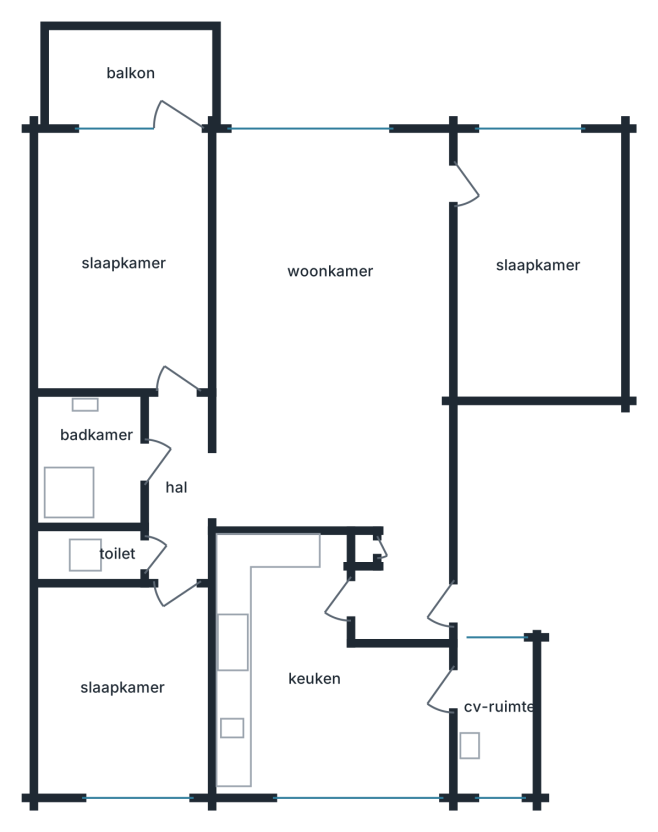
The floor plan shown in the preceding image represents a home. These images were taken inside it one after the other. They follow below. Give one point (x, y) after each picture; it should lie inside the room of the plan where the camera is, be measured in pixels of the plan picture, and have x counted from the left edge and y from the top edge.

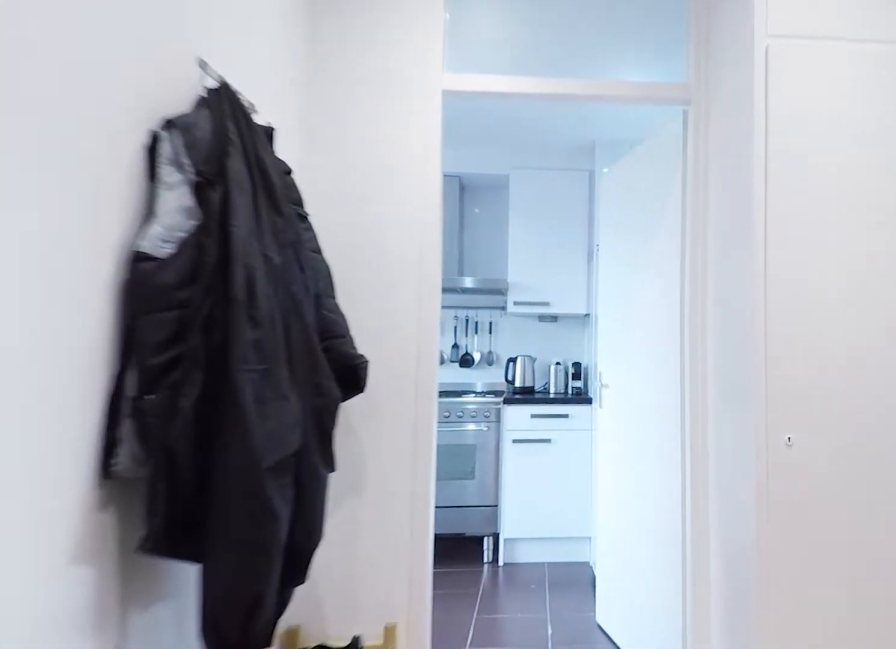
(339, 355)
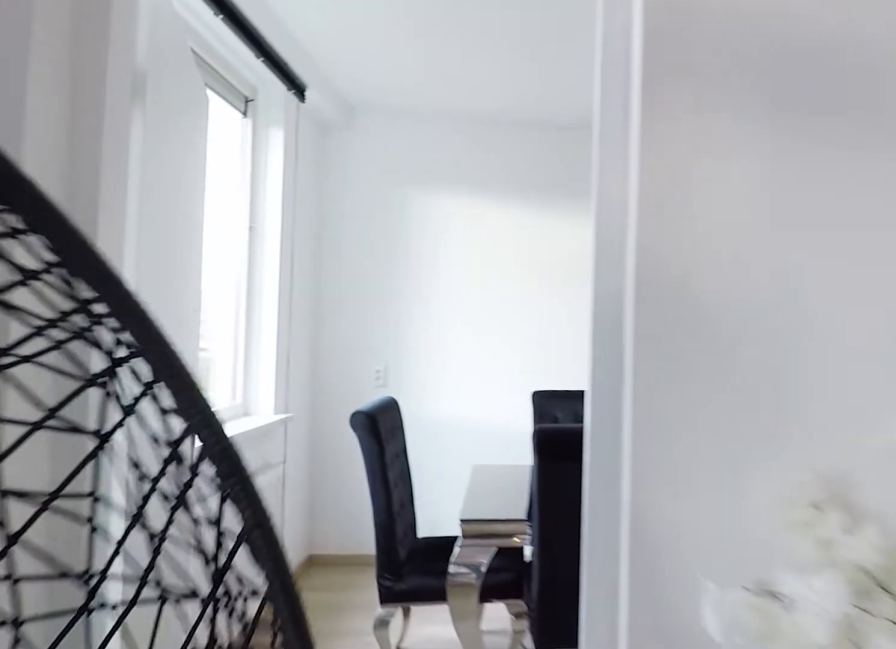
(339, 355)
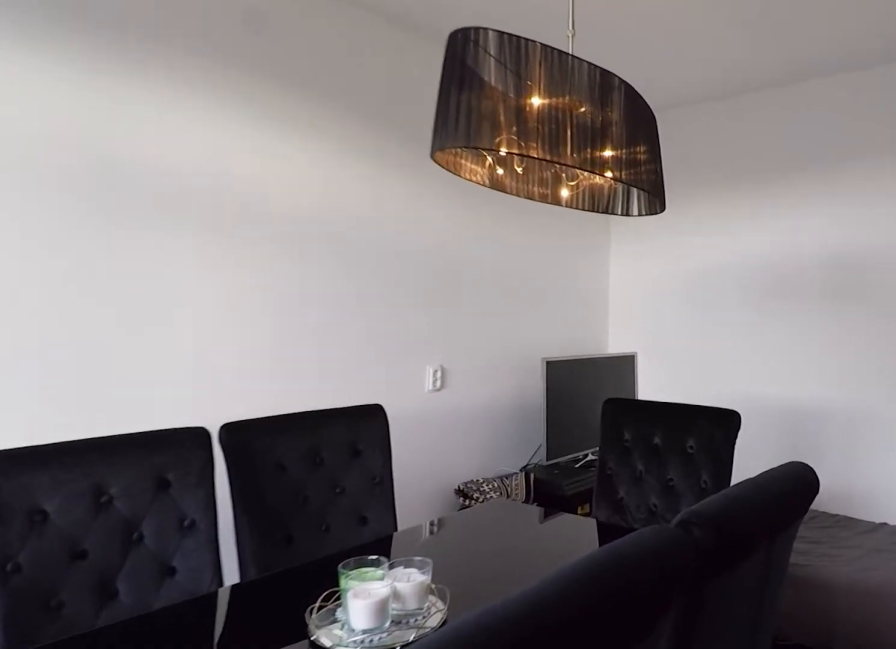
(539, 265)
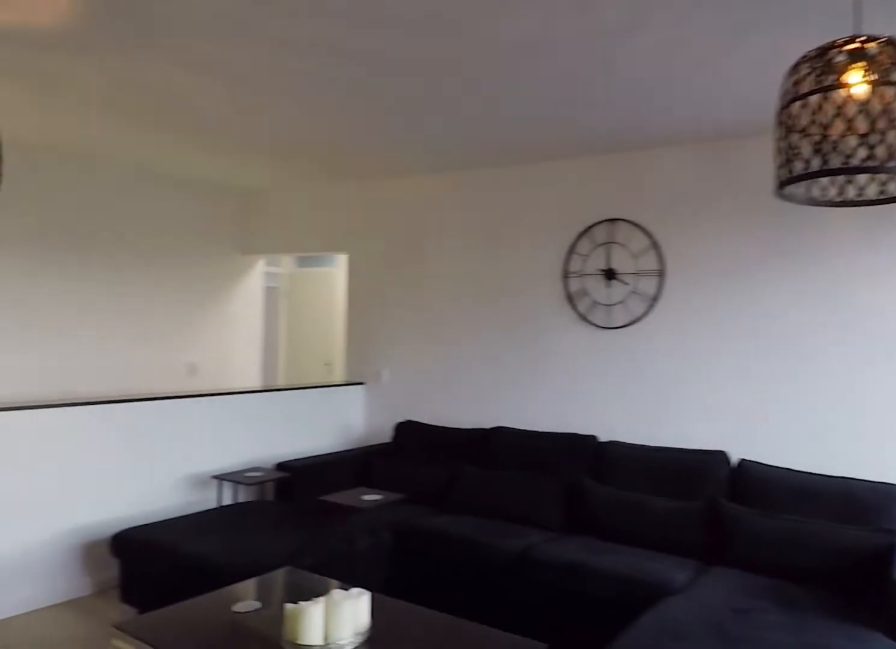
(339, 354)
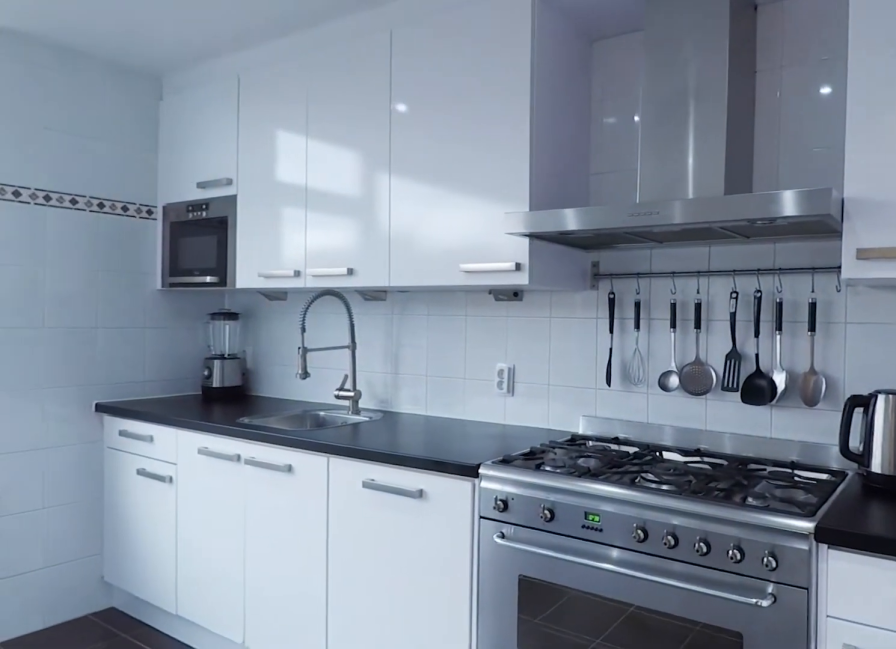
(314, 678)
